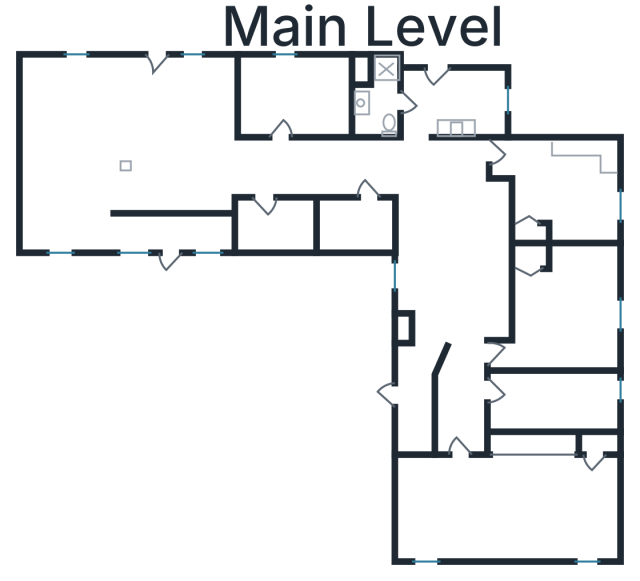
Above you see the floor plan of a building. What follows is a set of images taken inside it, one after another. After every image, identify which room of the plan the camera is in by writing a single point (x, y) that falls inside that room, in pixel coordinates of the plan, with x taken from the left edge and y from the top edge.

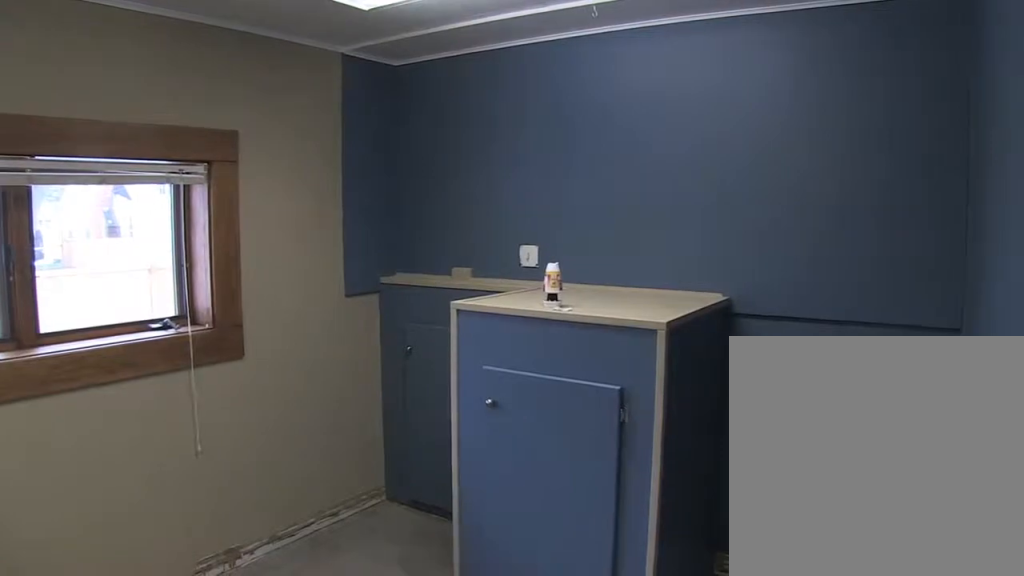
(295, 96)
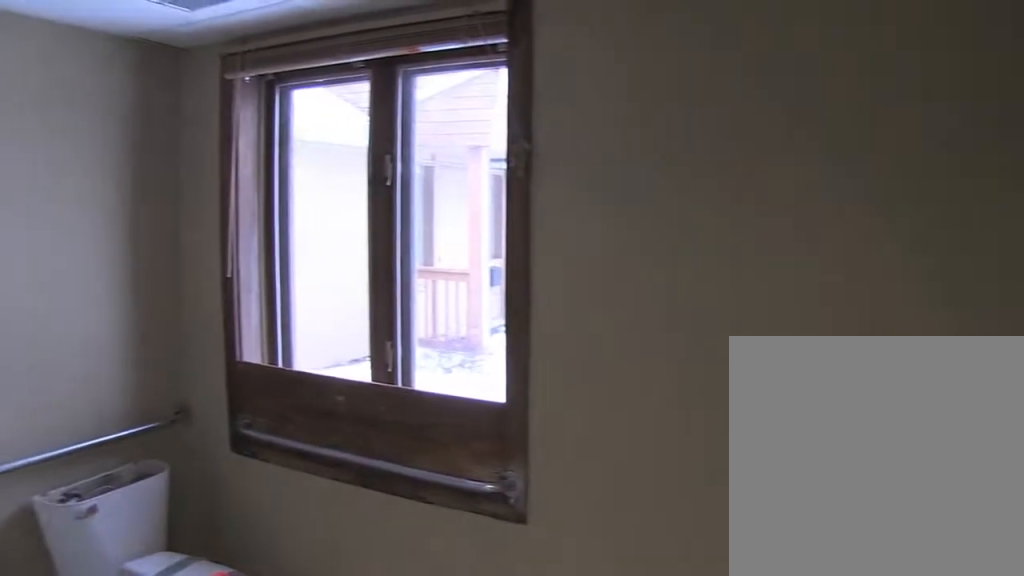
(277, 225)
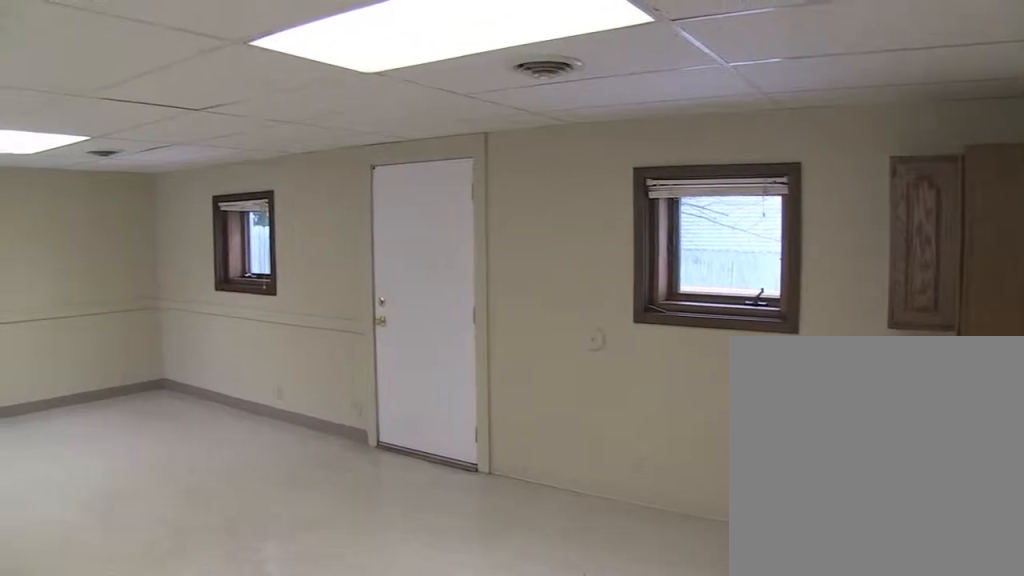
(122, 143)
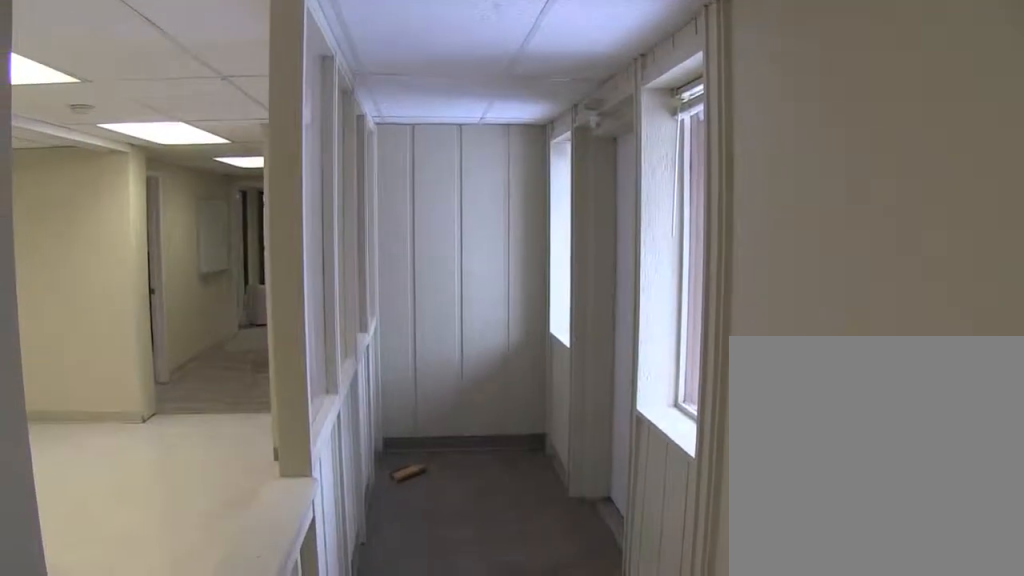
(173, 234)
